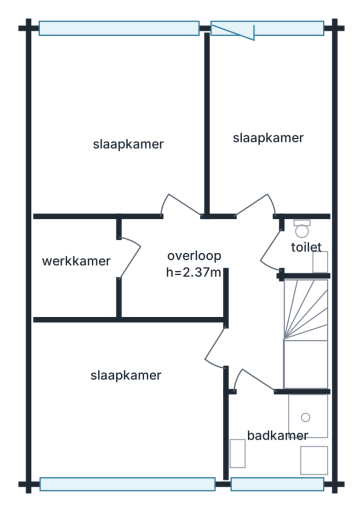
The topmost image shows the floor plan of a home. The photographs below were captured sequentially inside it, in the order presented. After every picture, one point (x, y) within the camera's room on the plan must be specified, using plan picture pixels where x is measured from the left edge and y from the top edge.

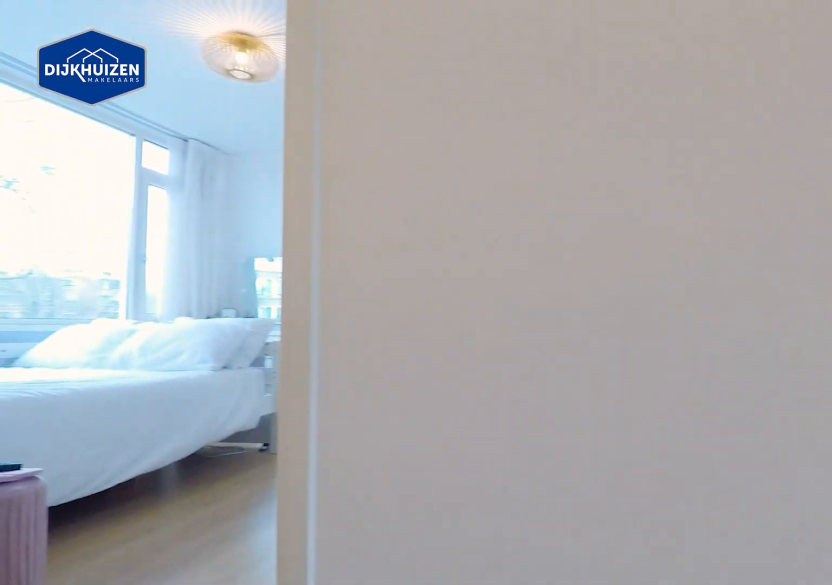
(255, 304)
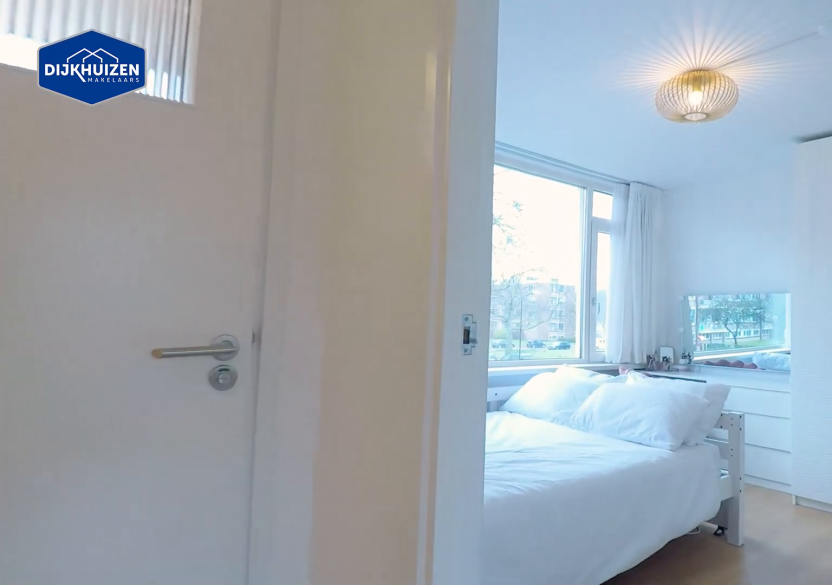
(255, 304)
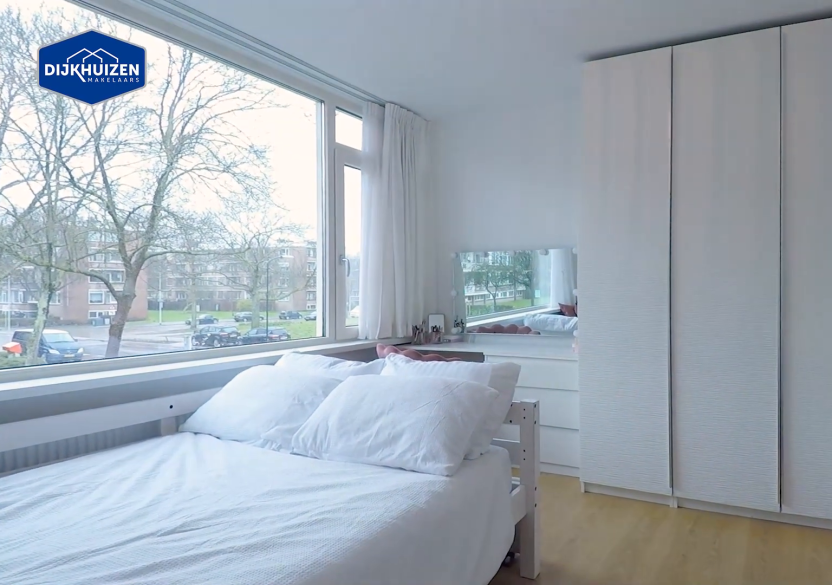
(130, 400)
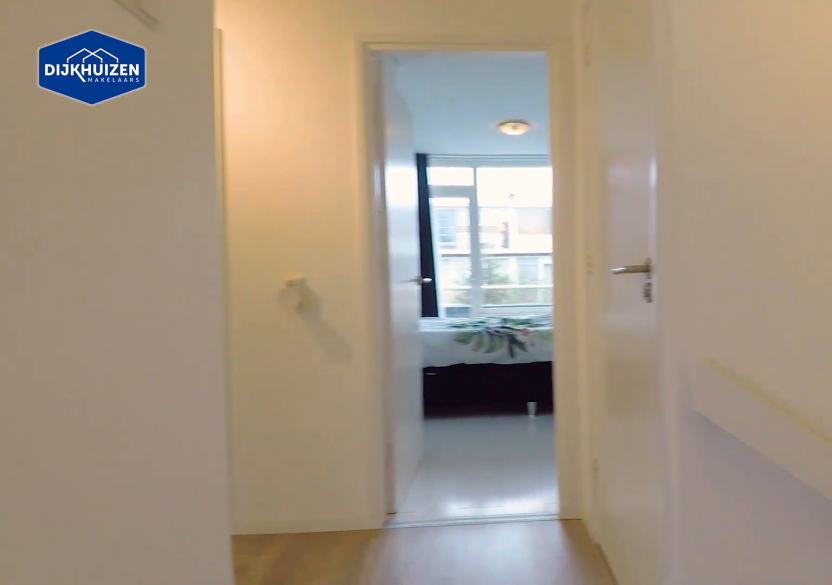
(255, 304)
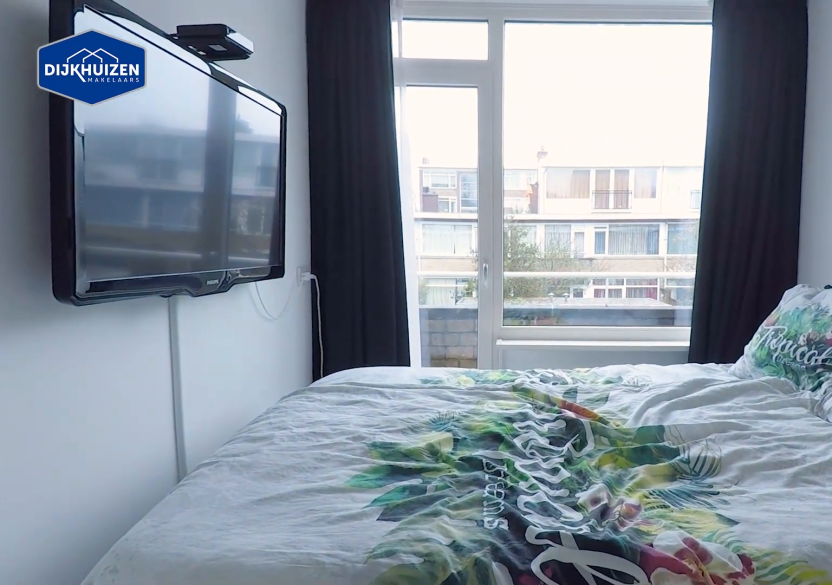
(267, 121)
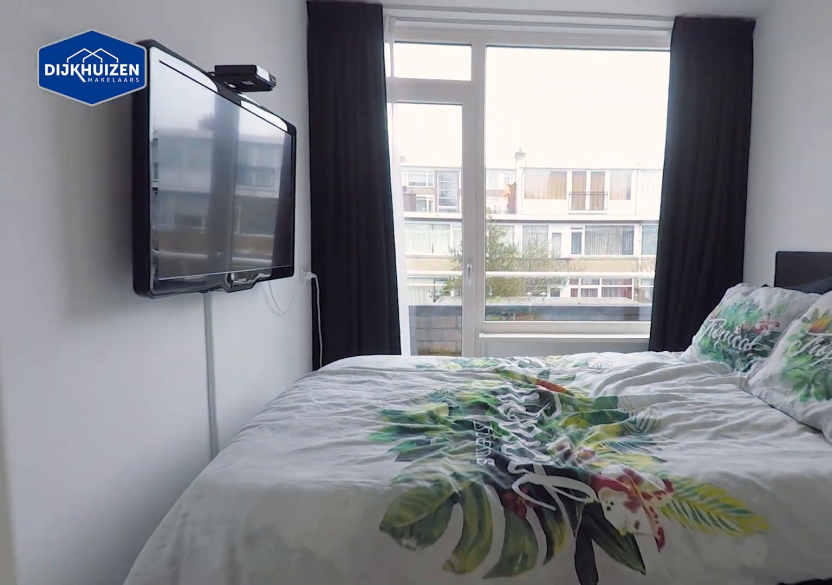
(267, 121)
